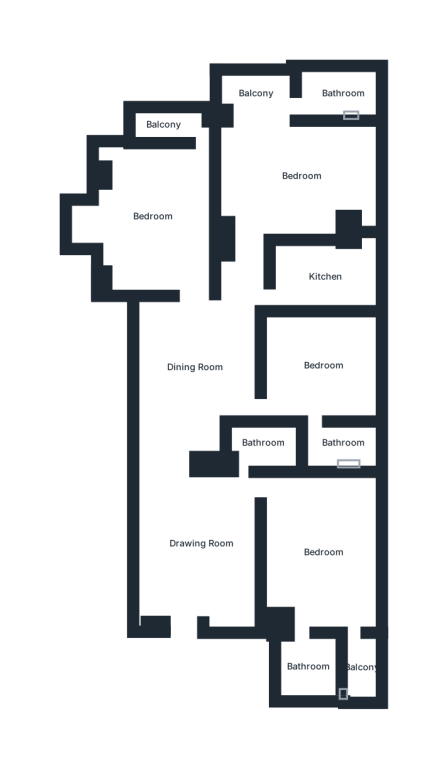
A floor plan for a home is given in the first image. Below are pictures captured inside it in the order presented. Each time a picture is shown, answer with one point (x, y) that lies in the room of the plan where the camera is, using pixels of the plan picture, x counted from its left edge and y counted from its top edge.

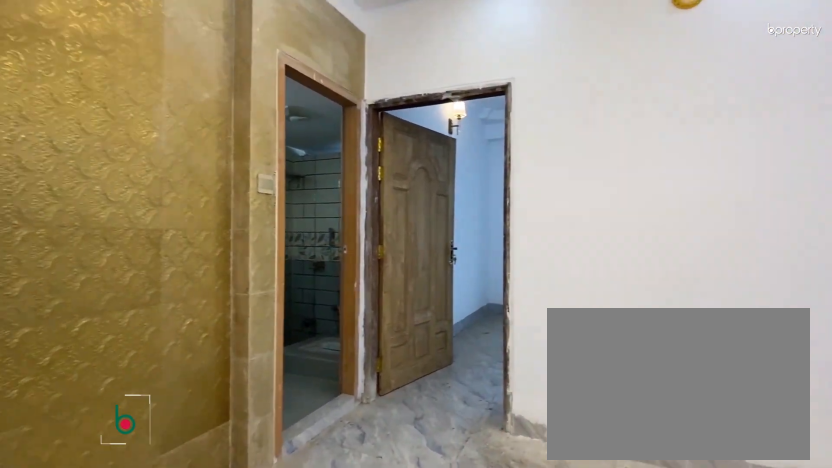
(198, 544)
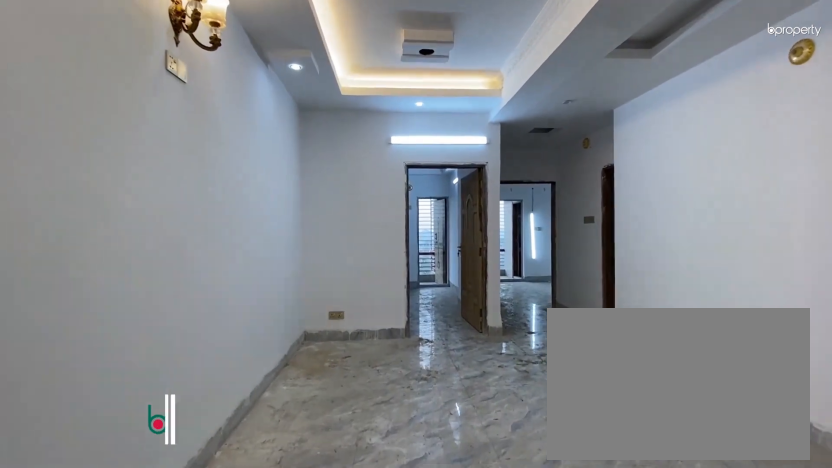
(193, 367)
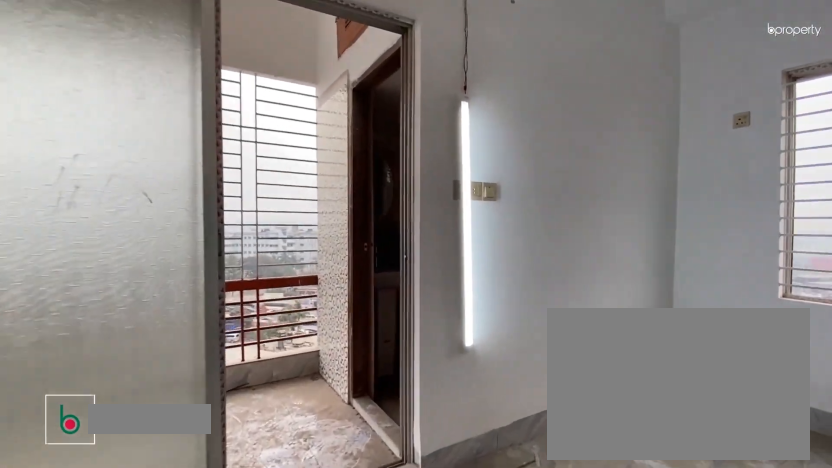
(301, 178)
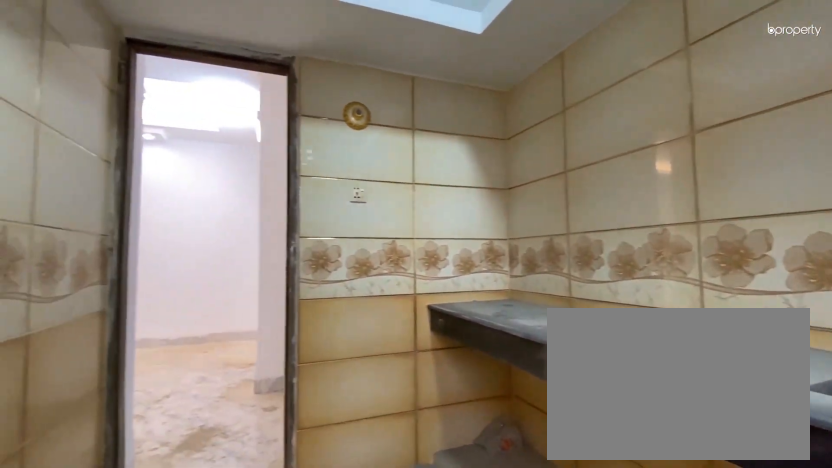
(324, 275)
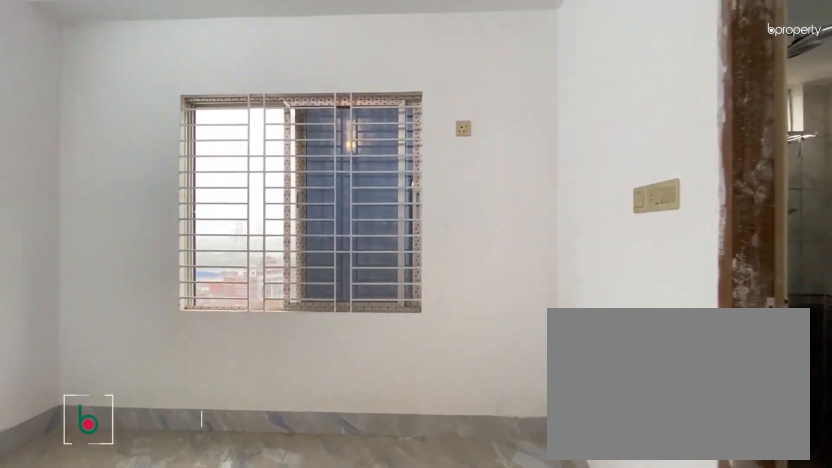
(324, 368)
